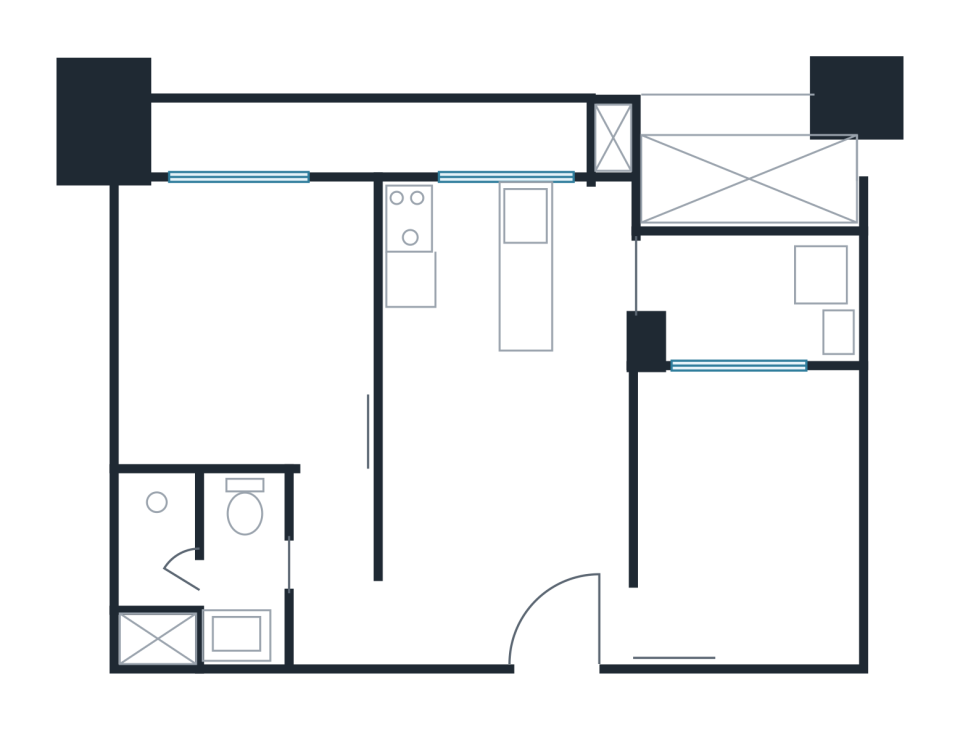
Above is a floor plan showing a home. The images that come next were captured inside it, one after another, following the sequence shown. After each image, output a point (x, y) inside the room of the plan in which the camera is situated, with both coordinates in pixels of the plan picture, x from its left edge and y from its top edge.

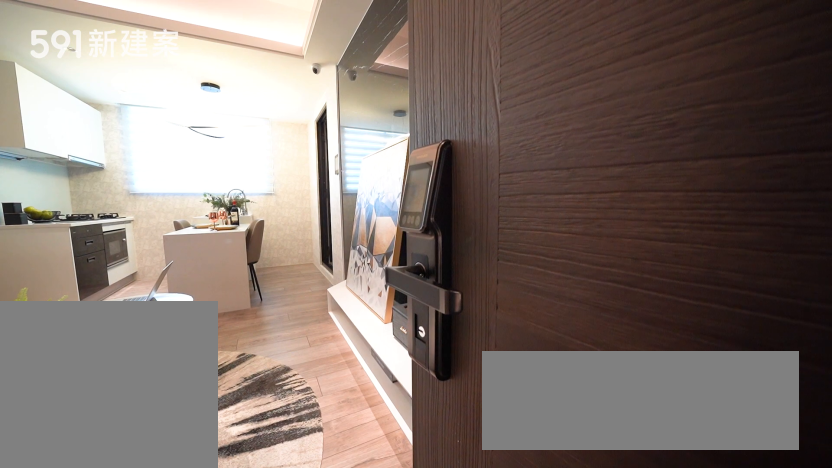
(568, 613)
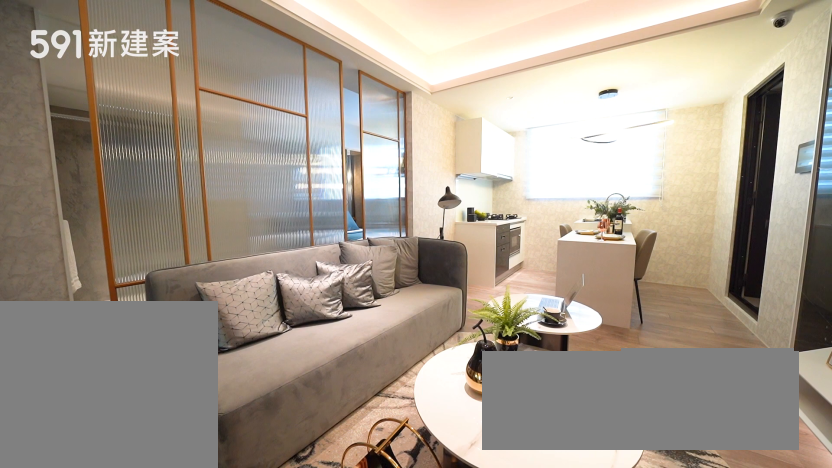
(504, 468)
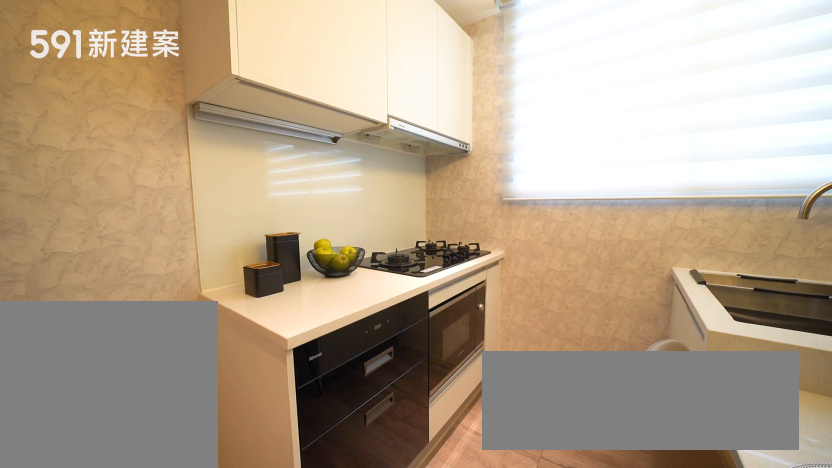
(456, 260)
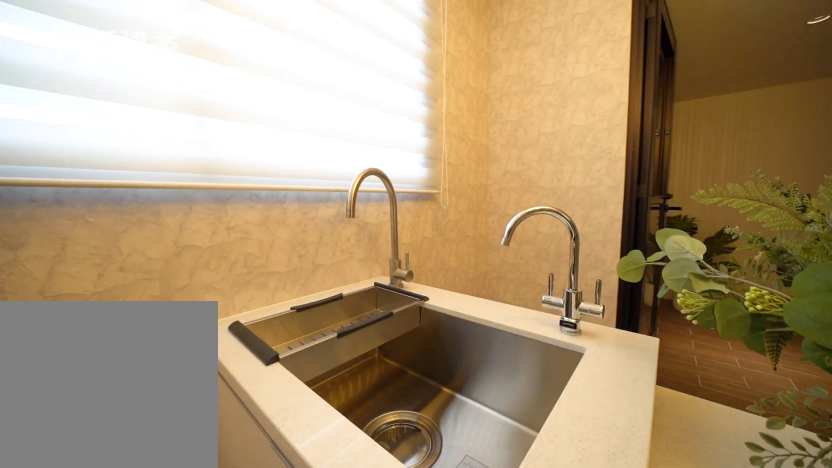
(456, 260)
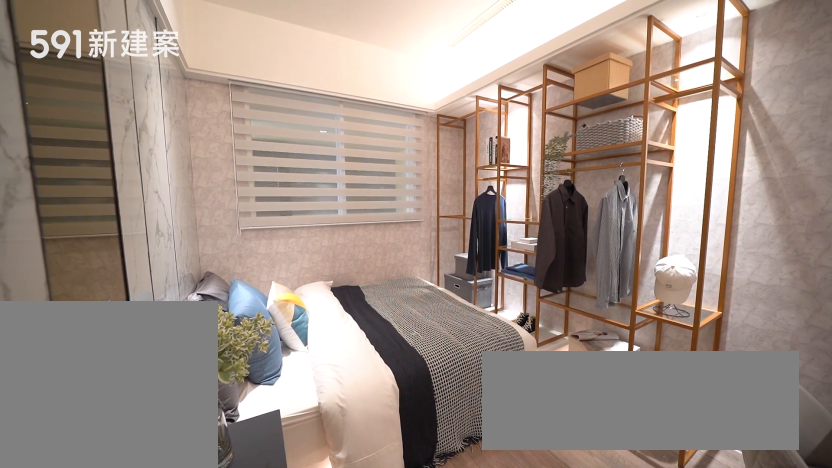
(754, 509)
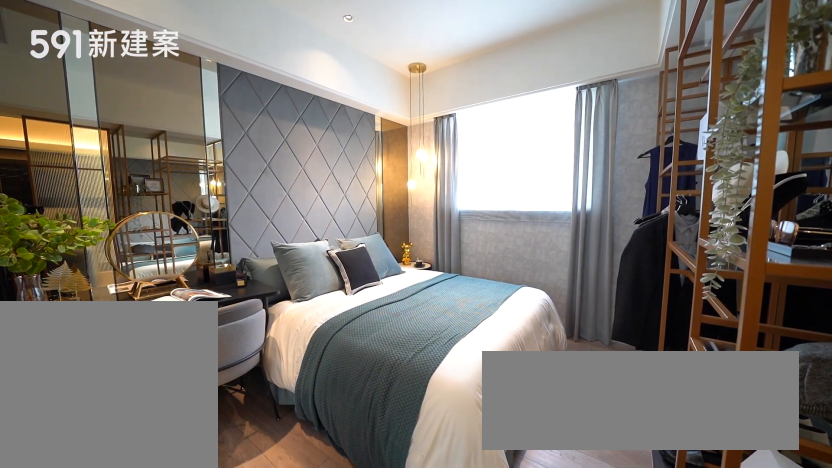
(245, 320)
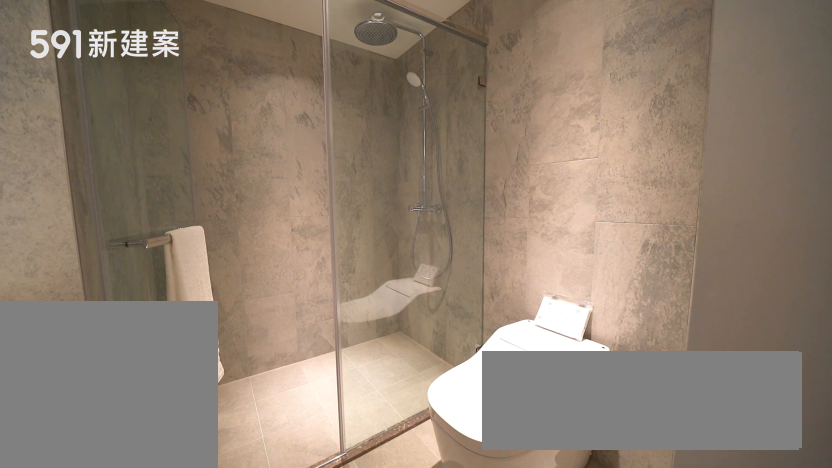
(199, 569)
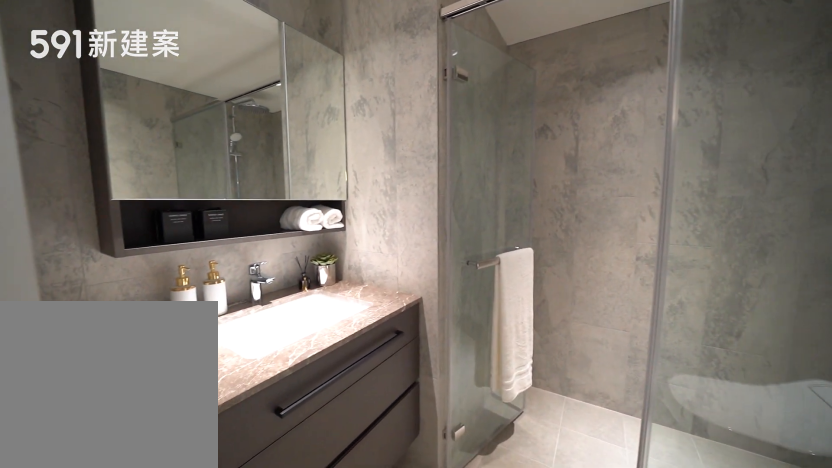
(199, 569)
